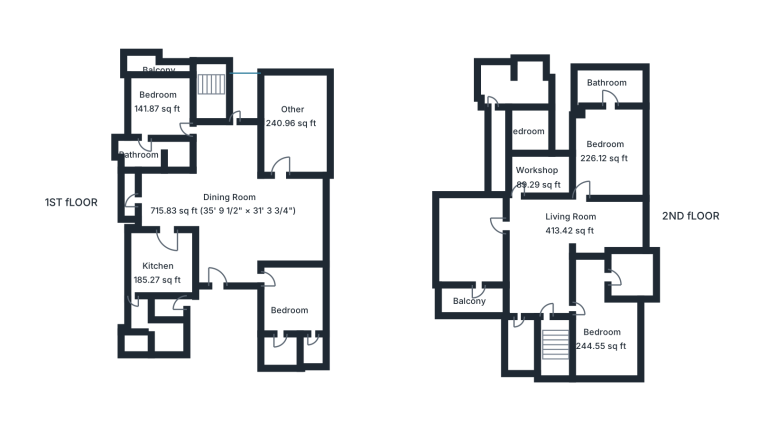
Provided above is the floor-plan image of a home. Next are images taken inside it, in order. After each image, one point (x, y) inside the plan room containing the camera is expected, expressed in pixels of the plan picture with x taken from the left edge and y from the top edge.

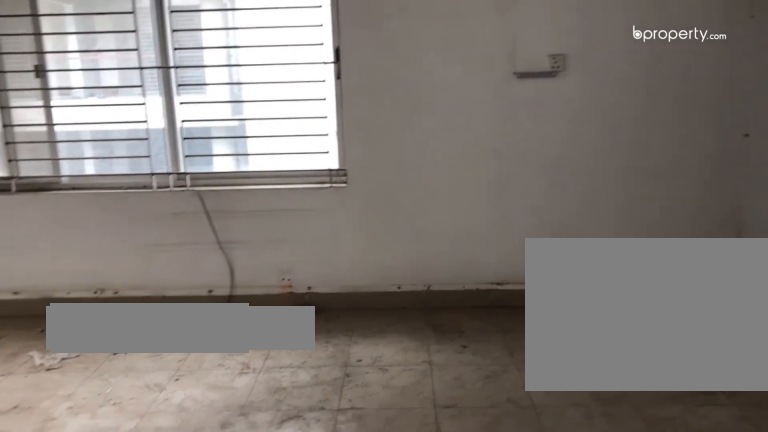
(496, 243)
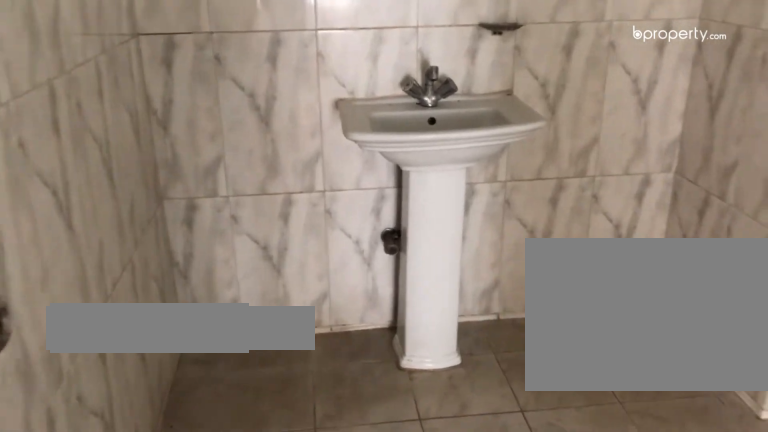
(504, 80)
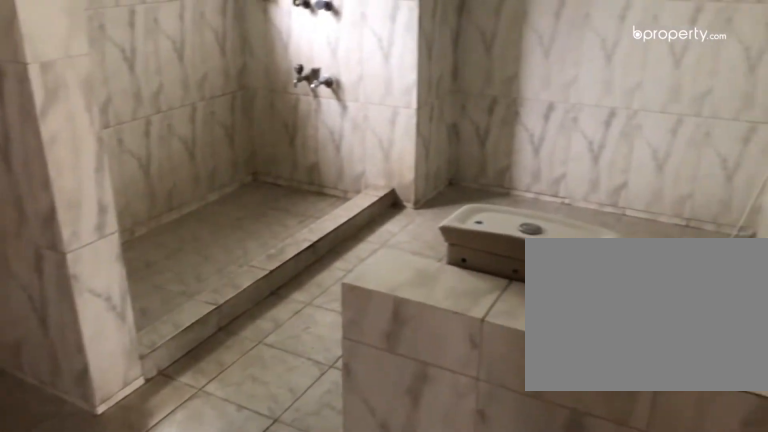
(504, 80)
